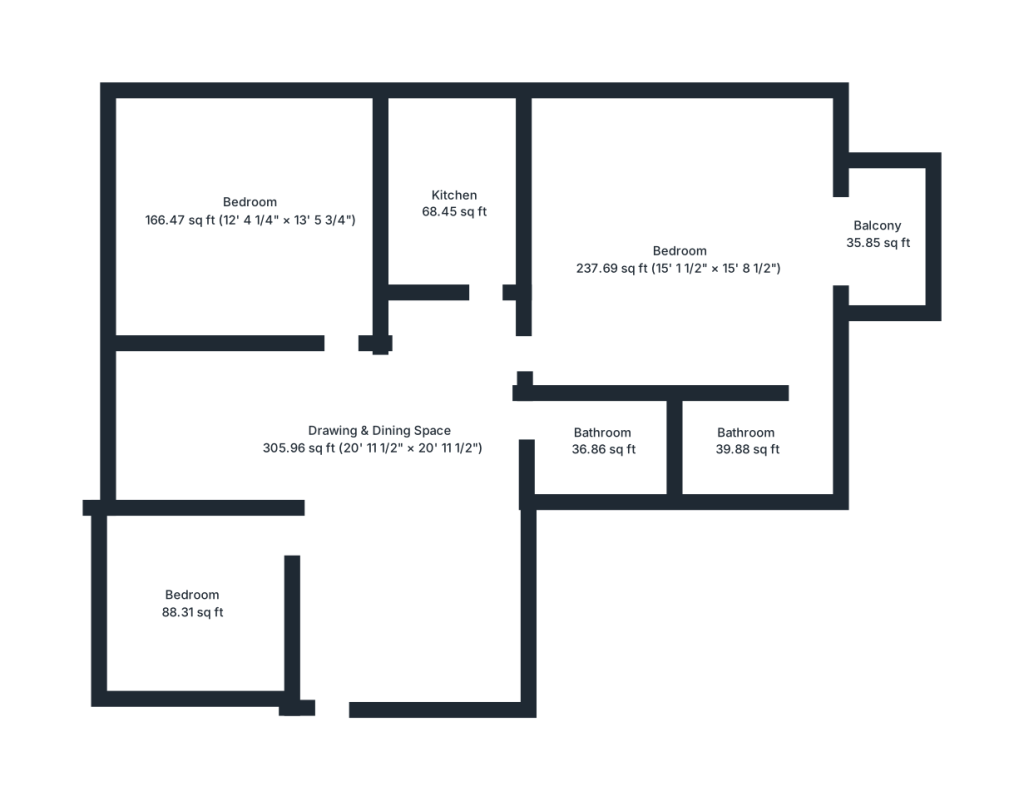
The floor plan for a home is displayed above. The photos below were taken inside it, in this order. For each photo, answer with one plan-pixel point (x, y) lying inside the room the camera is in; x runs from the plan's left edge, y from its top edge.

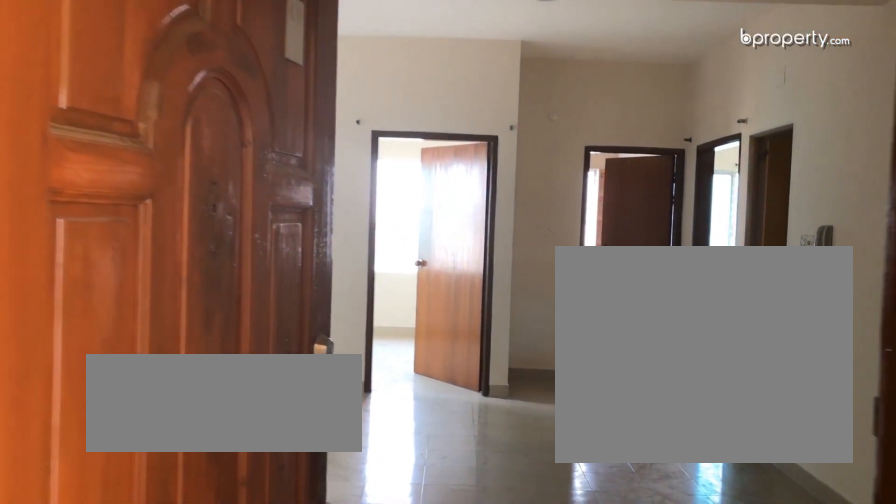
(375, 443)
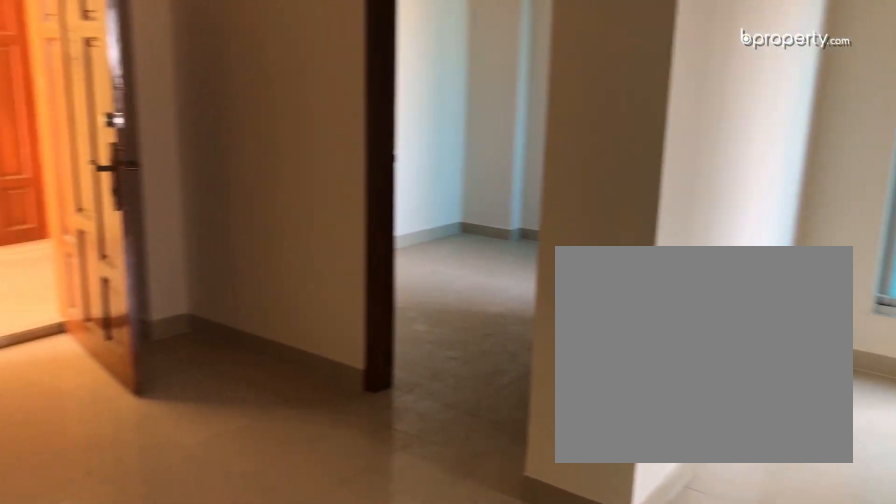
(375, 443)
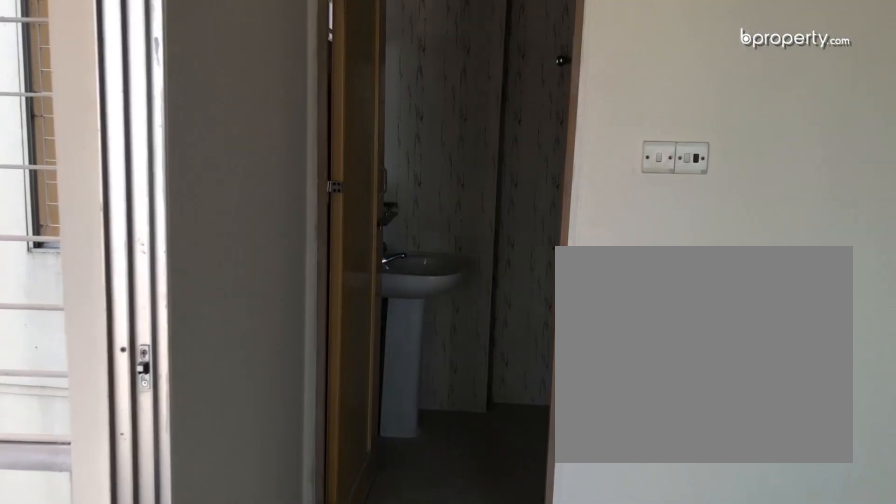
(678, 257)
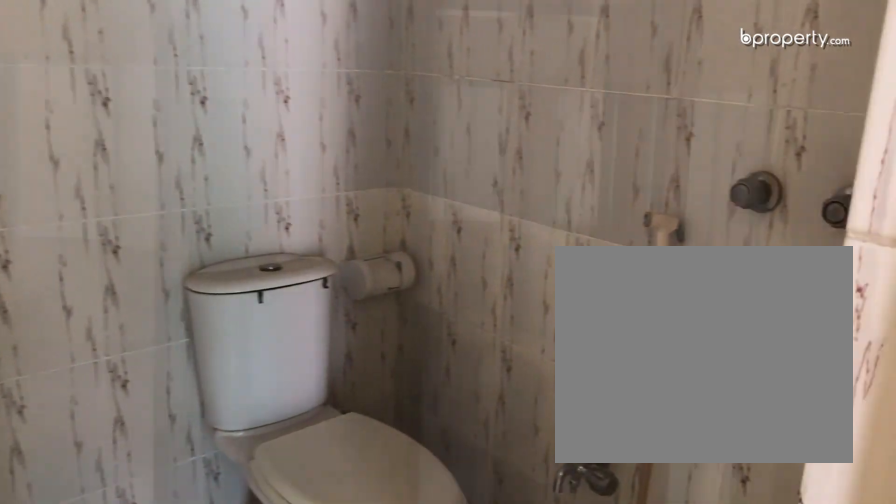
(740, 437)
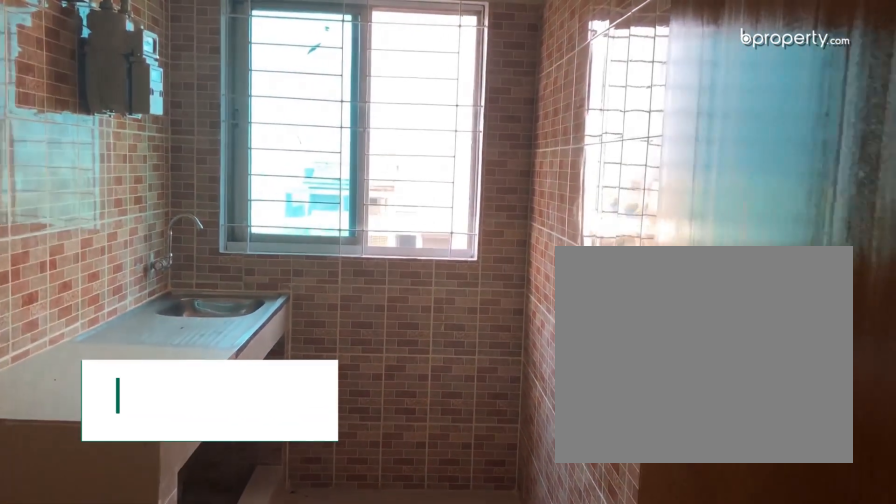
(451, 212)
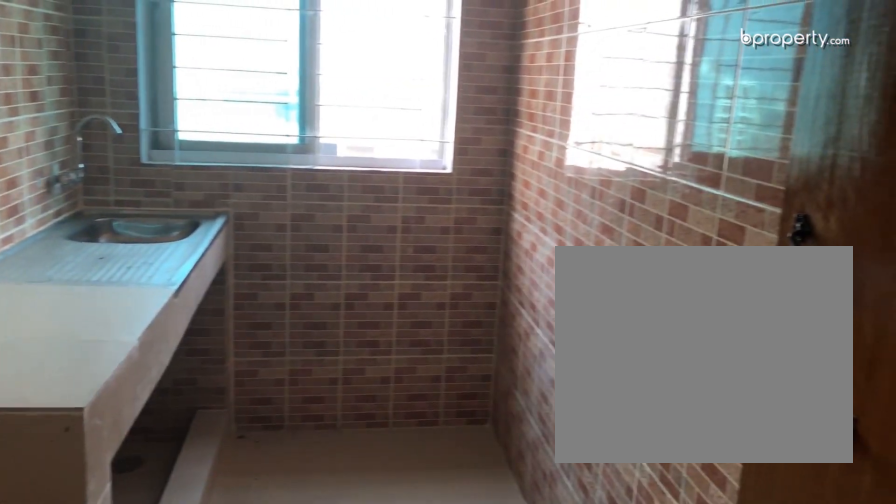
(451, 212)
